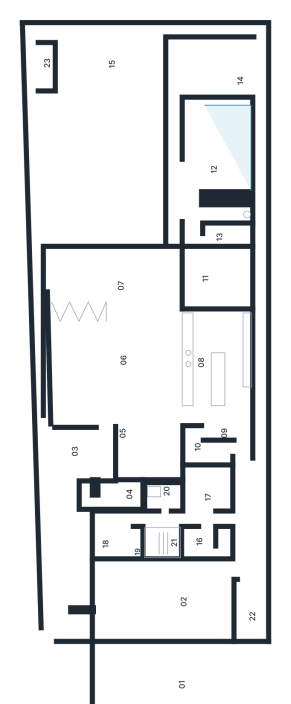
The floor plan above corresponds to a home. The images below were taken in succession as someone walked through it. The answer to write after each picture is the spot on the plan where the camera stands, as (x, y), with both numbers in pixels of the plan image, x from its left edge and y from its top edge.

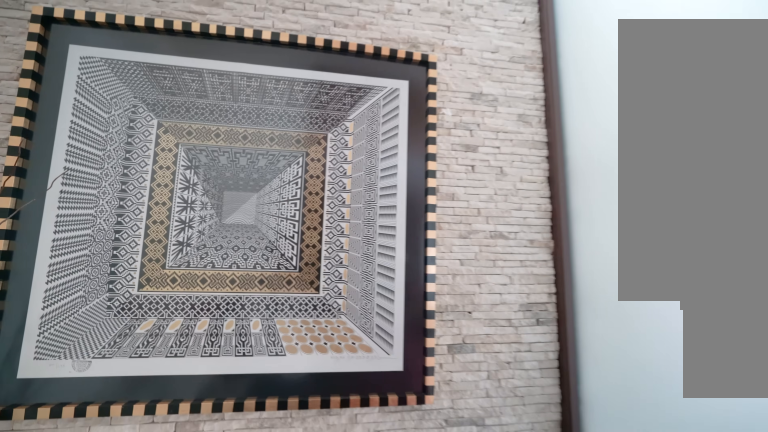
(106, 489)
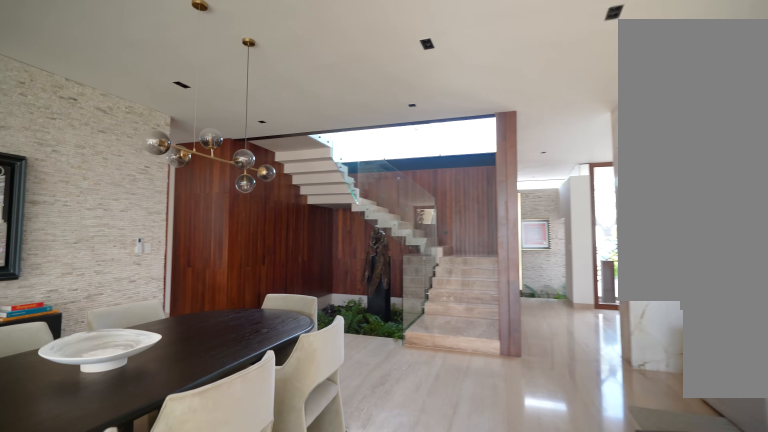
(151, 321)
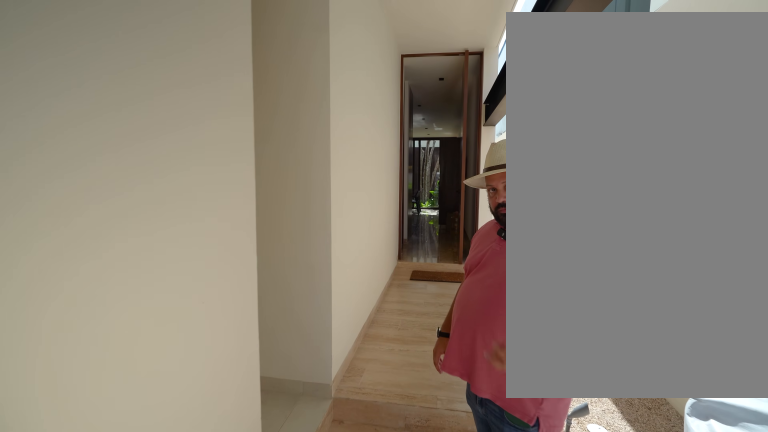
(258, 550)
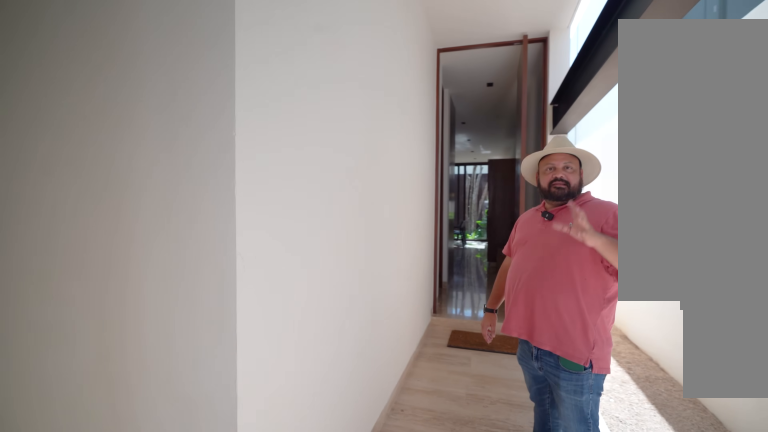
(237, 518)
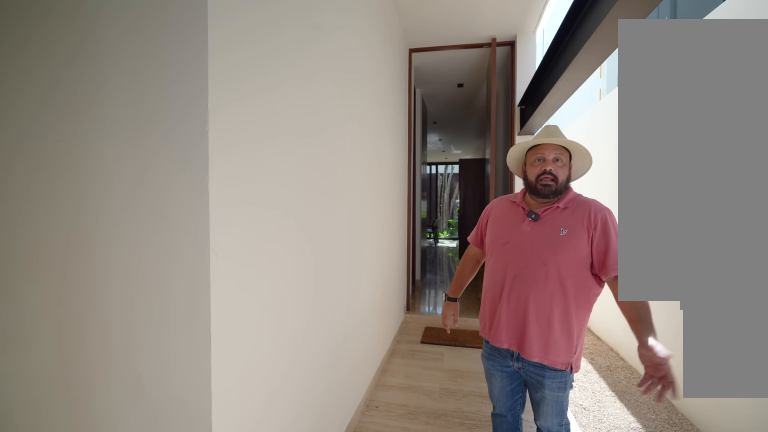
(241, 516)
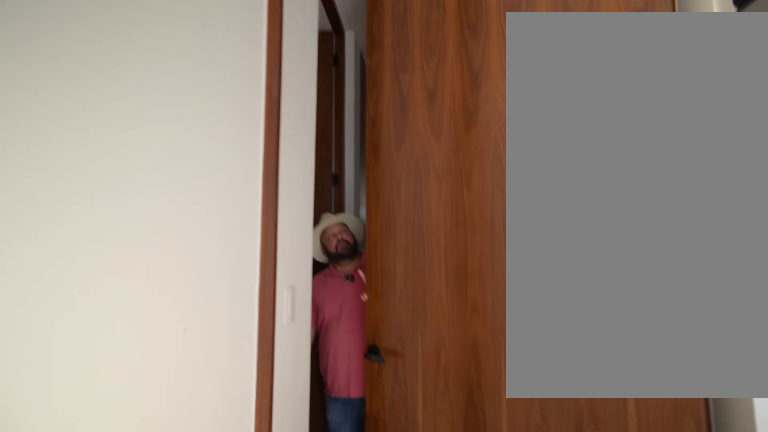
(245, 484)
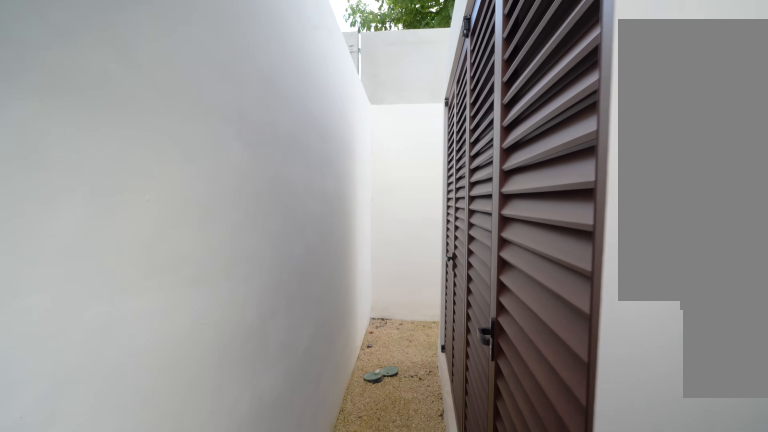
(38, 104)
